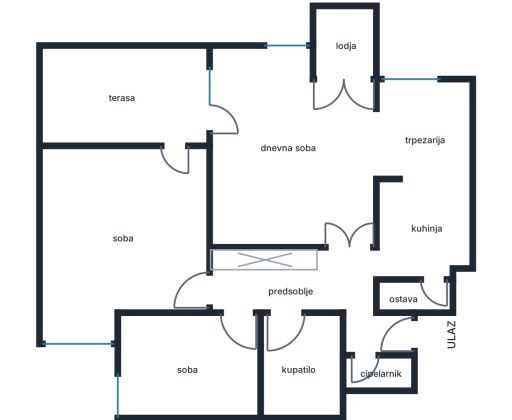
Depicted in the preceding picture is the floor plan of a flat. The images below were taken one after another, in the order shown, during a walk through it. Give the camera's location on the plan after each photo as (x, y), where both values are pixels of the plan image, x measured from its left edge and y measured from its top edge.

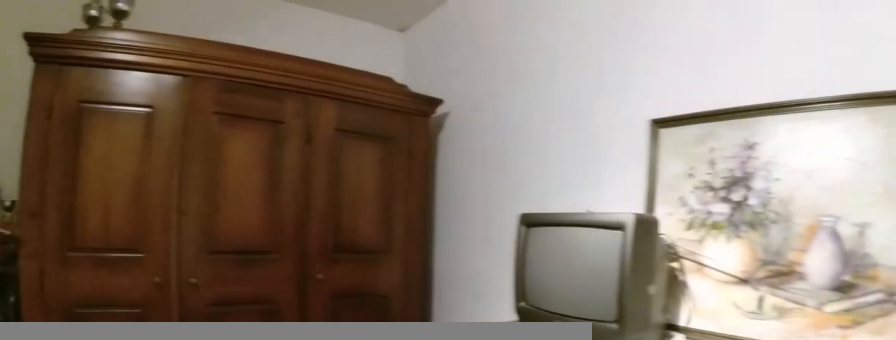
(190, 199)
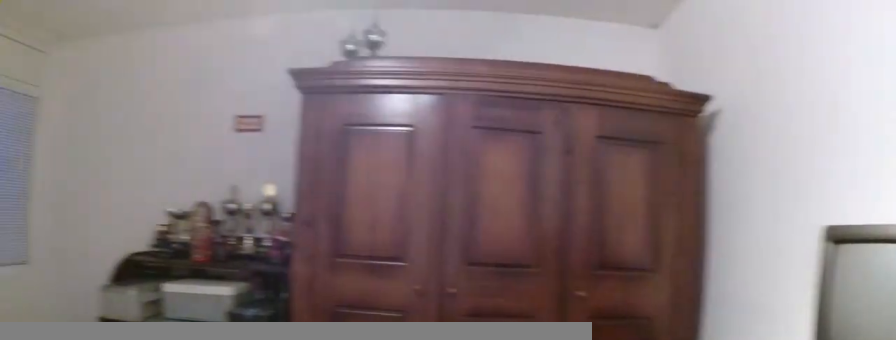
(194, 192)
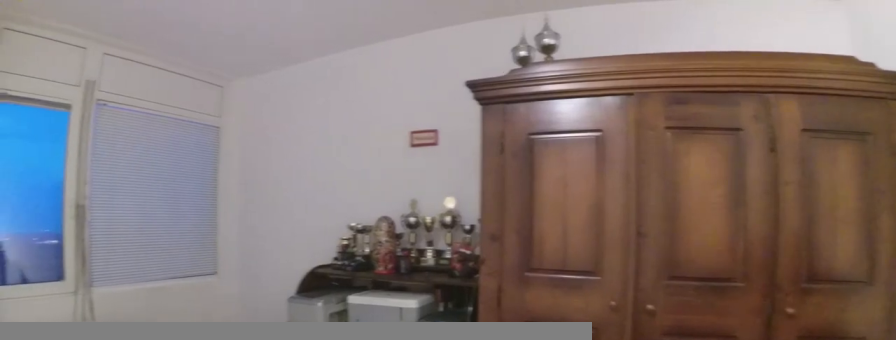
(193, 180)
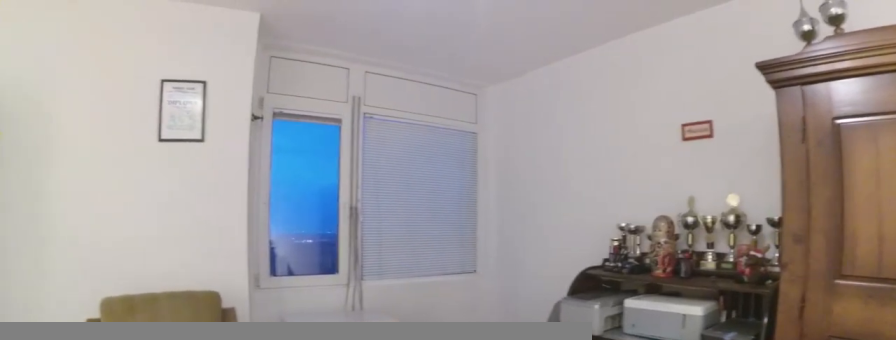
(185, 174)
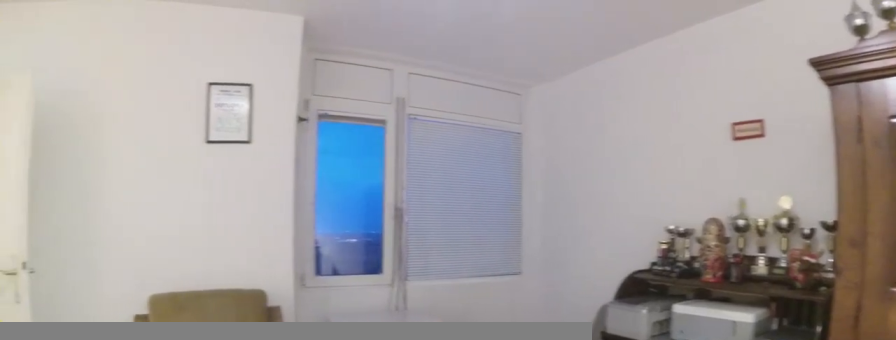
(182, 173)
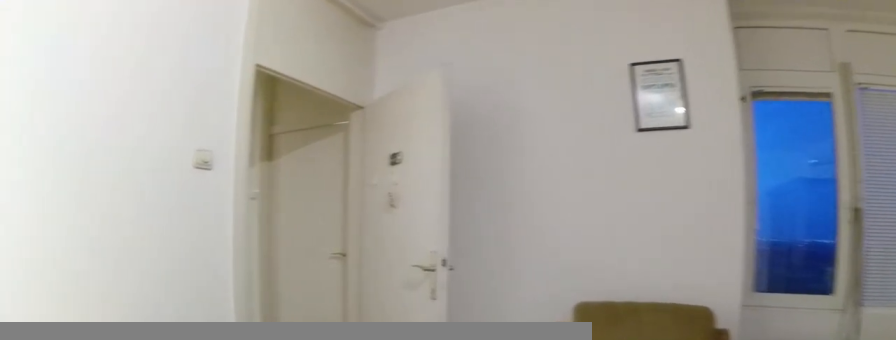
(180, 190)
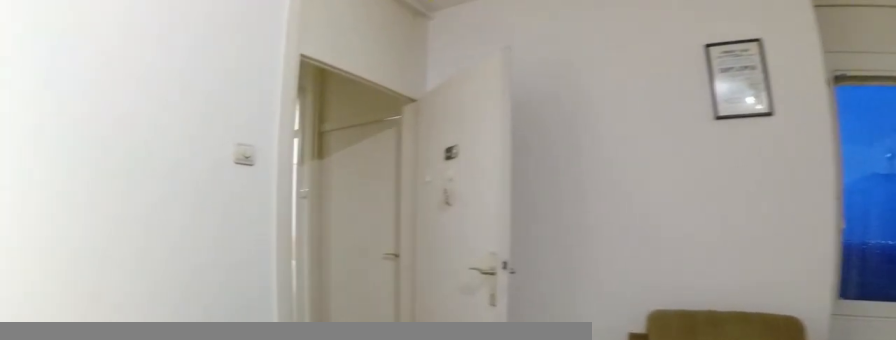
(178, 199)
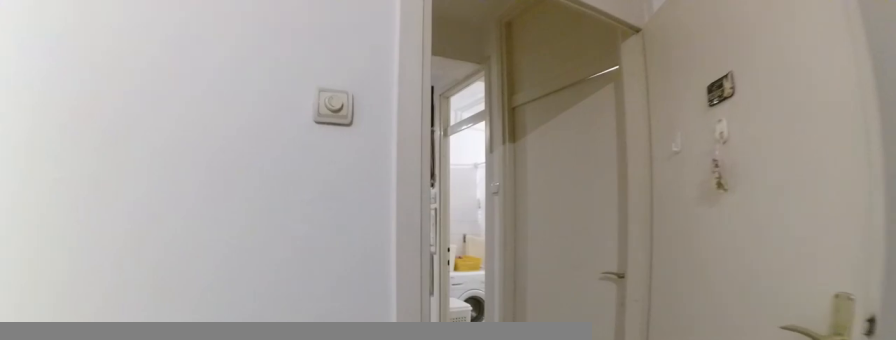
(175, 252)
